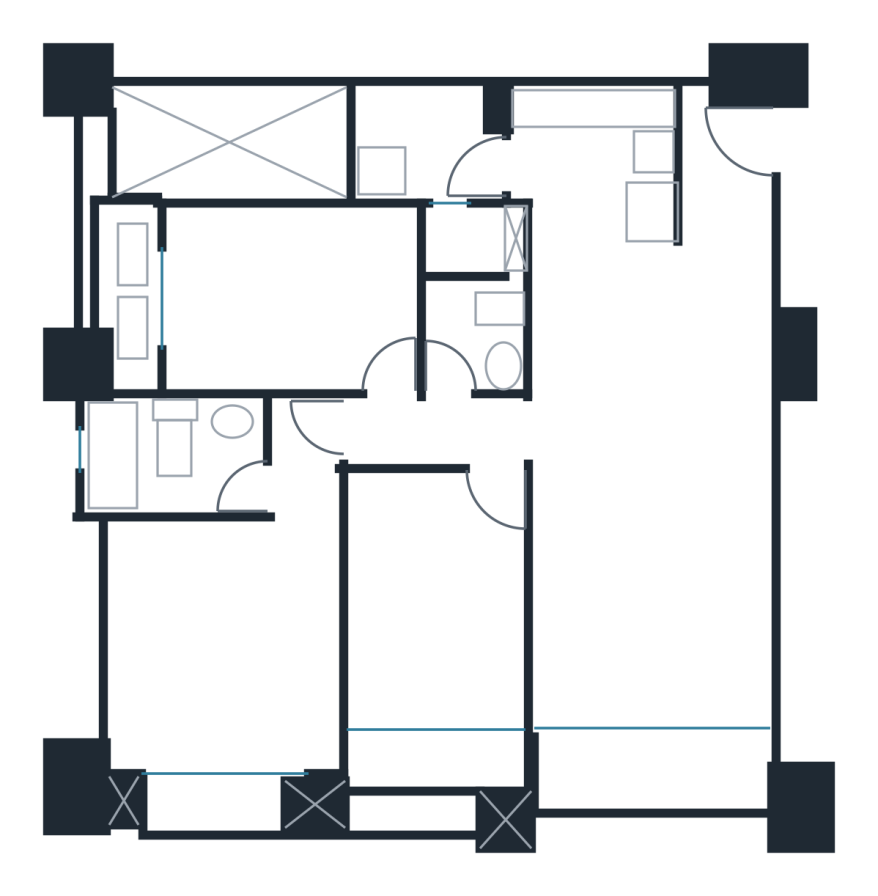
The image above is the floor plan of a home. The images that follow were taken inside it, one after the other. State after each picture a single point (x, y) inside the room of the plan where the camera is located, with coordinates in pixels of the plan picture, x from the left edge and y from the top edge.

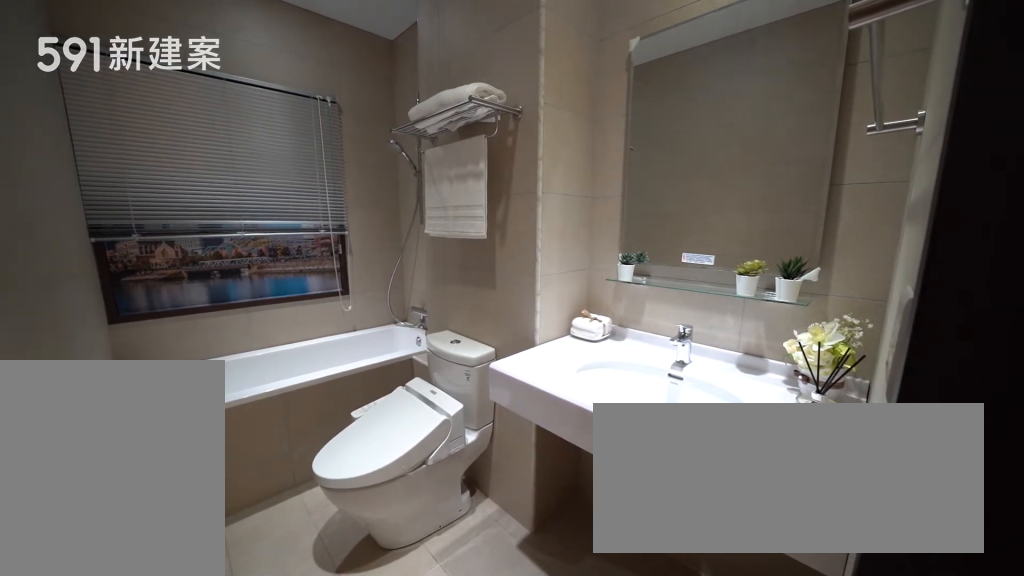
(175, 458)
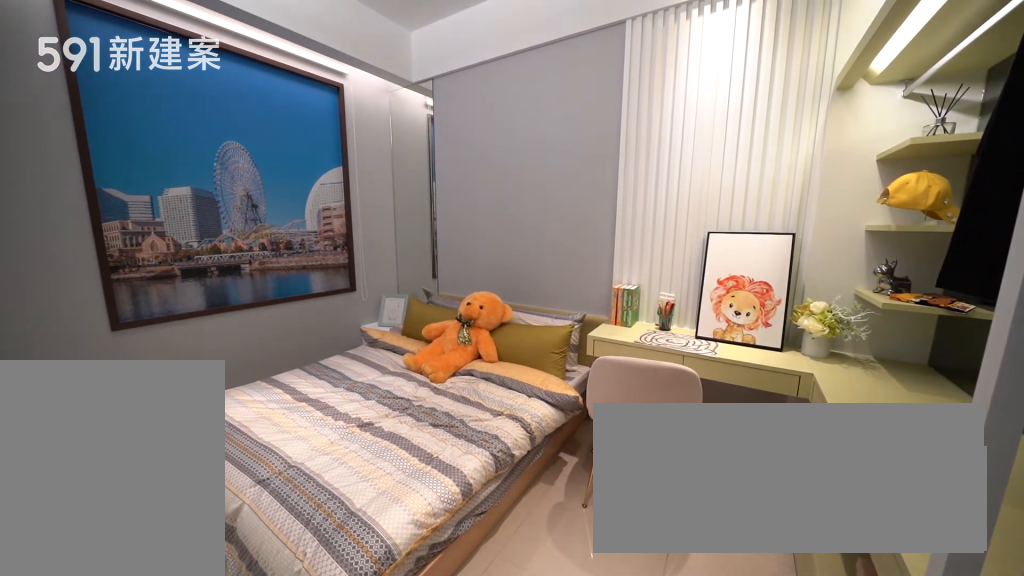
(297, 302)
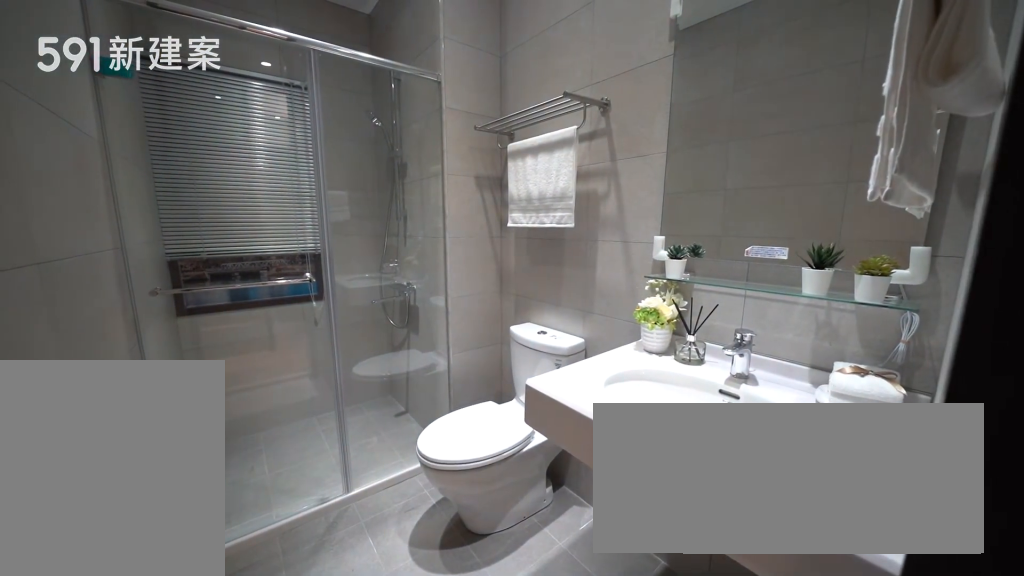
(472, 287)
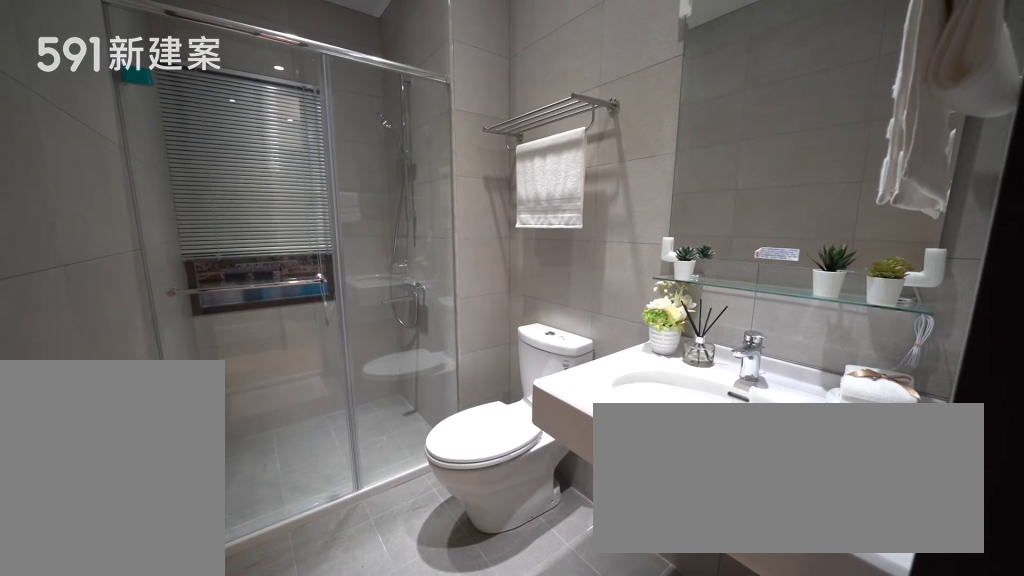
(472, 287)
